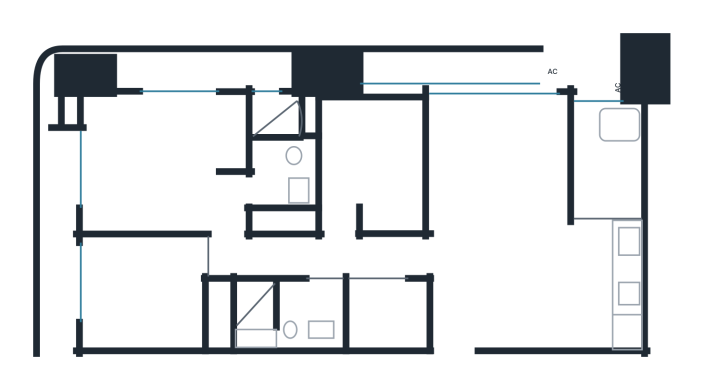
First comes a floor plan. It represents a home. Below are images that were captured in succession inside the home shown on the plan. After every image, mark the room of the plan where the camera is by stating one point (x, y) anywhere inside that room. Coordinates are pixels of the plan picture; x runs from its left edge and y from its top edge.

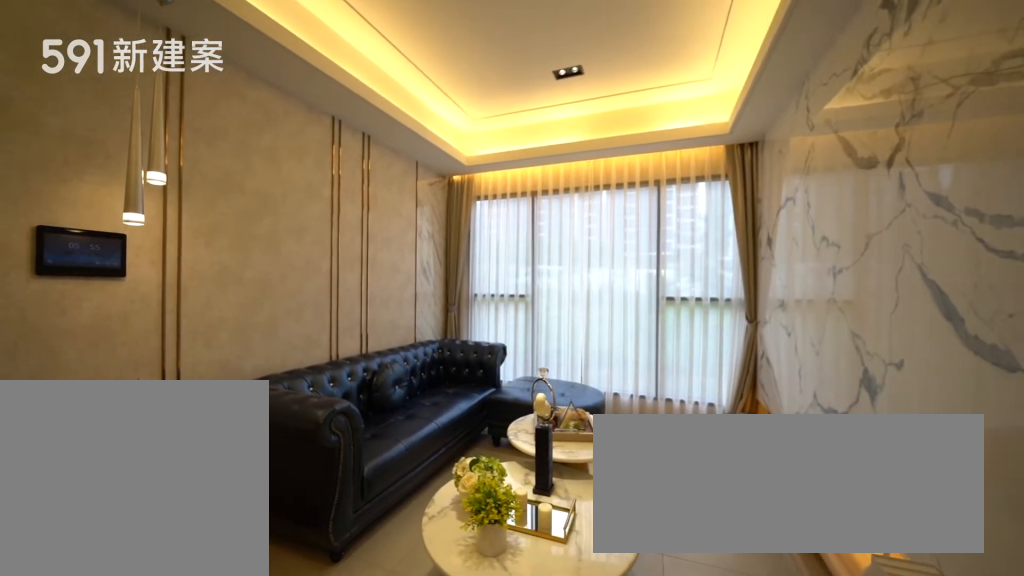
(497, 164)
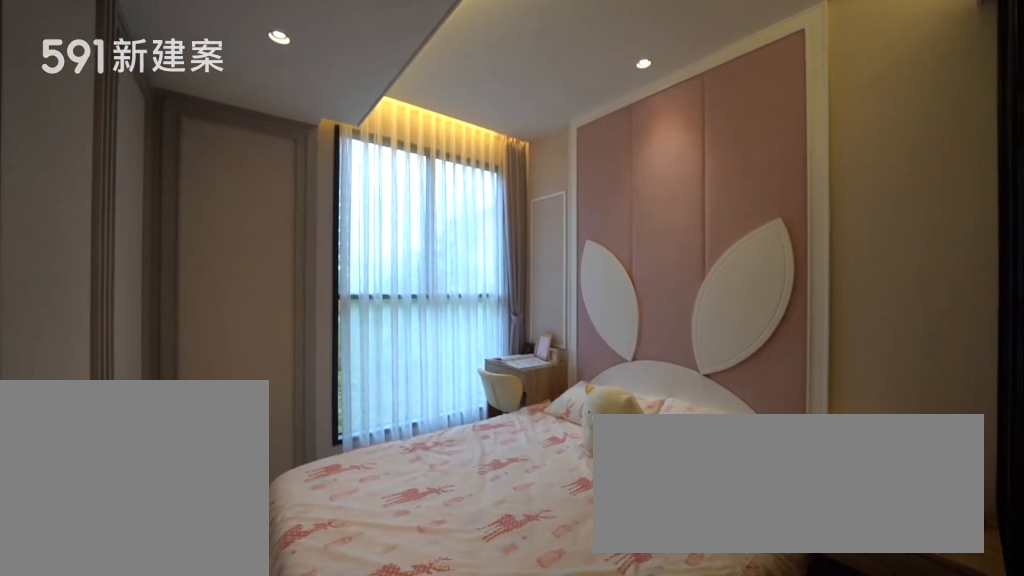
(376, 160)
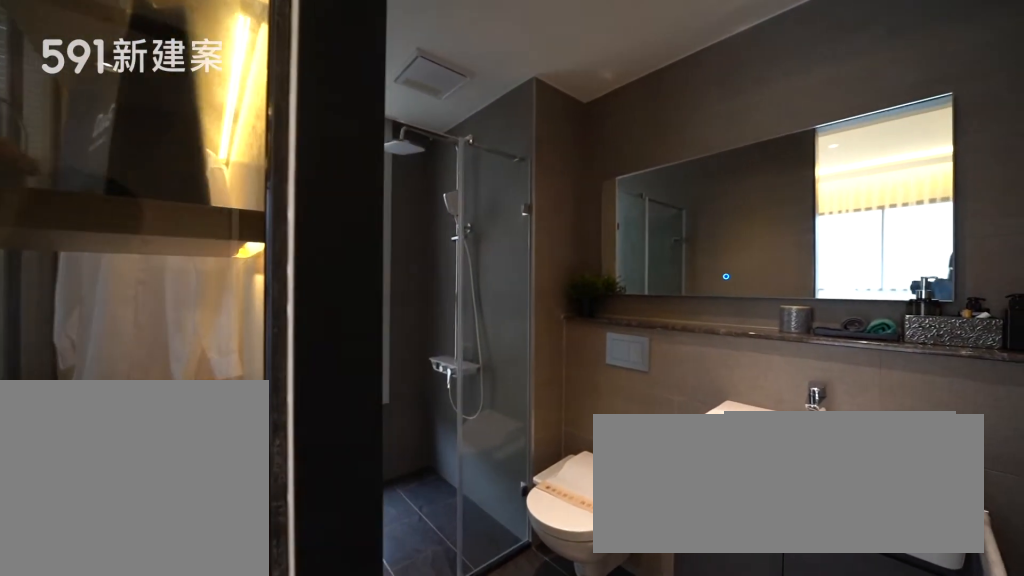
(289, 145)
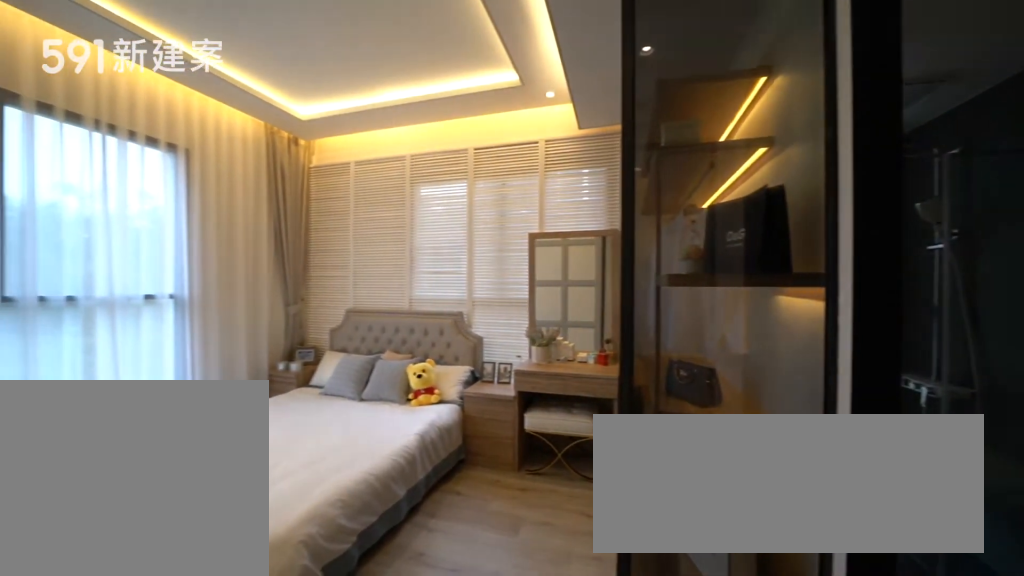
(162, 160)
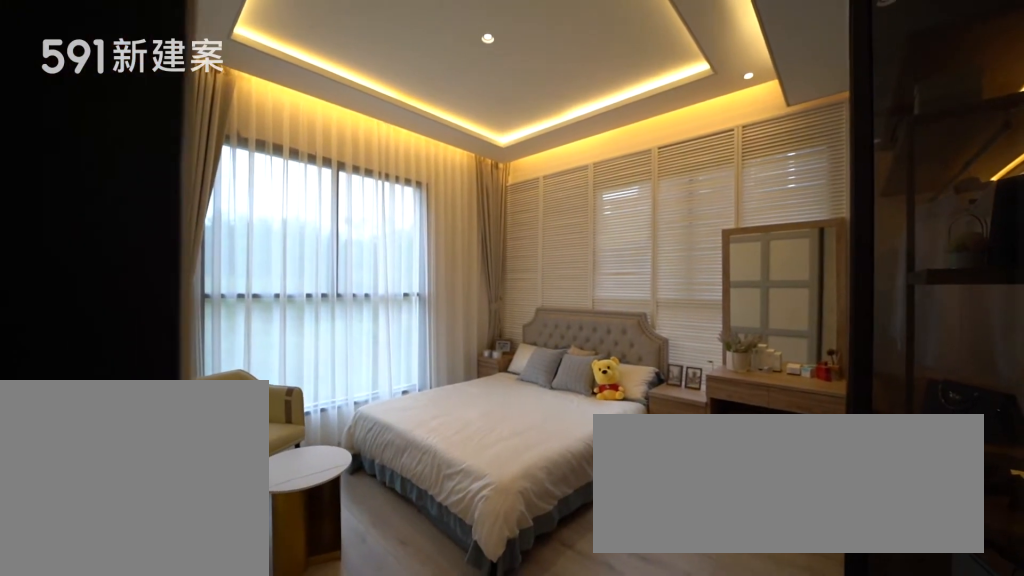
(162, 160)
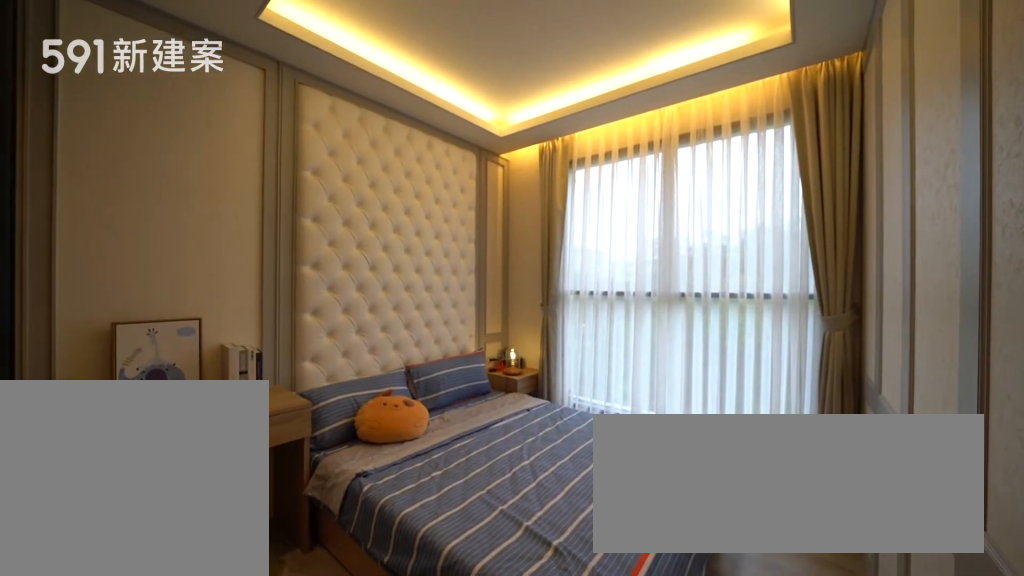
(150, 295)
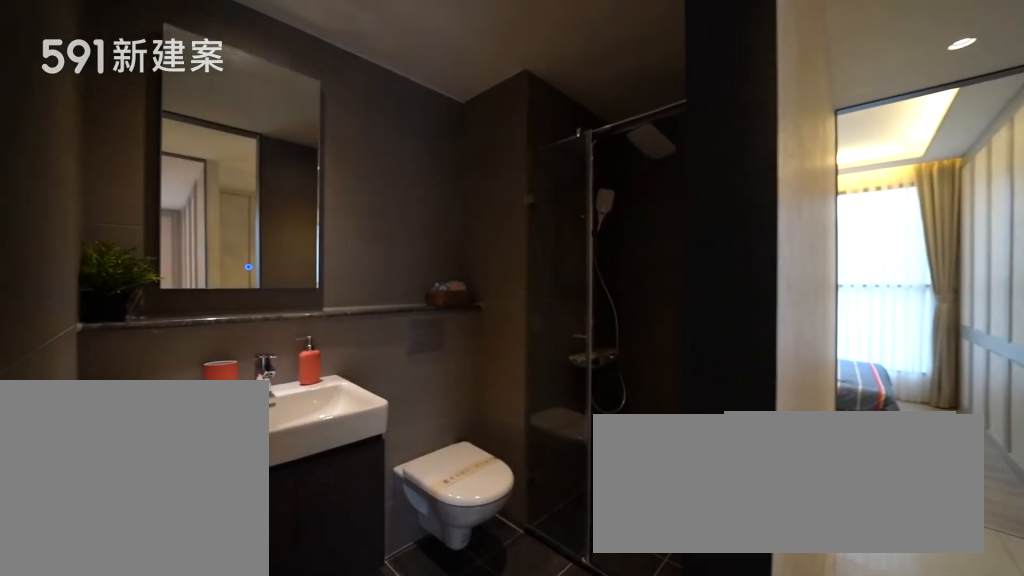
(283, 315)
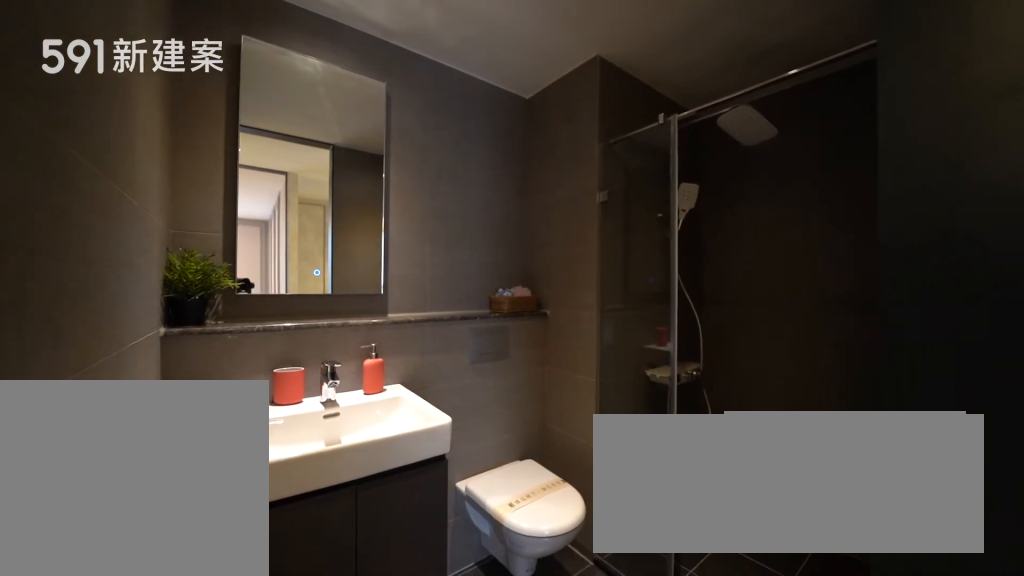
(283, 315)
